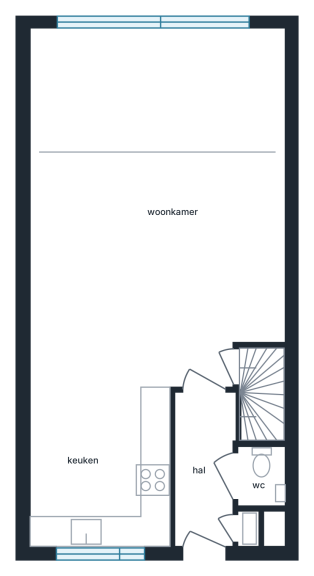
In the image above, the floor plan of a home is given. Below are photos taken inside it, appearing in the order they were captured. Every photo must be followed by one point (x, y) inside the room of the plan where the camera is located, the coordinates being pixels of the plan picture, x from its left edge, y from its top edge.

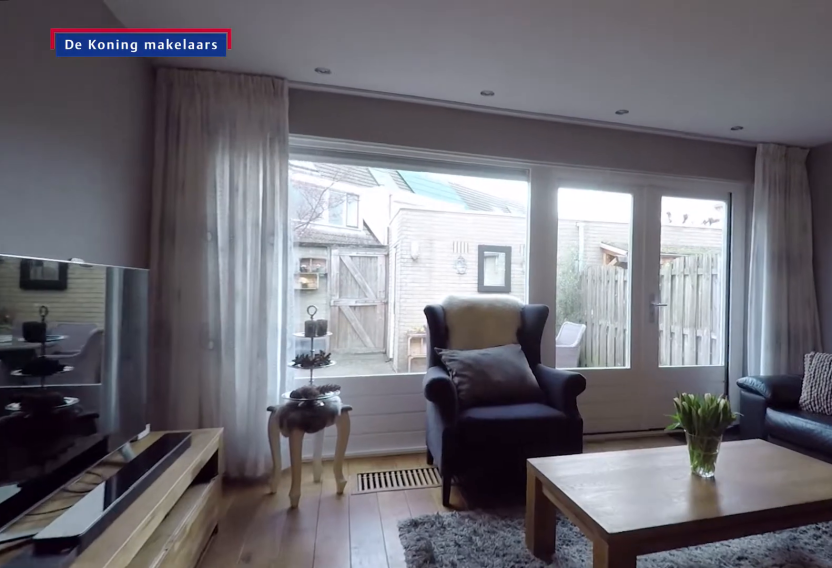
(260, 154)
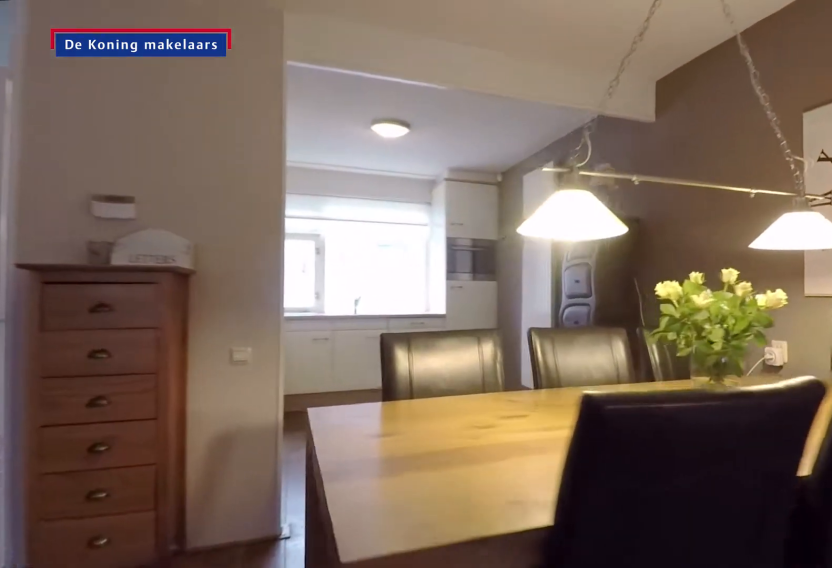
(34, 305)
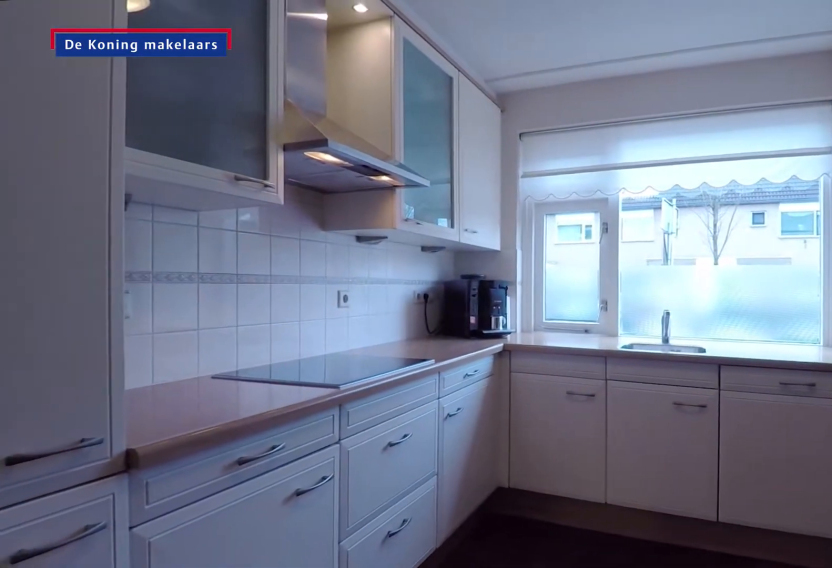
(100, 467)
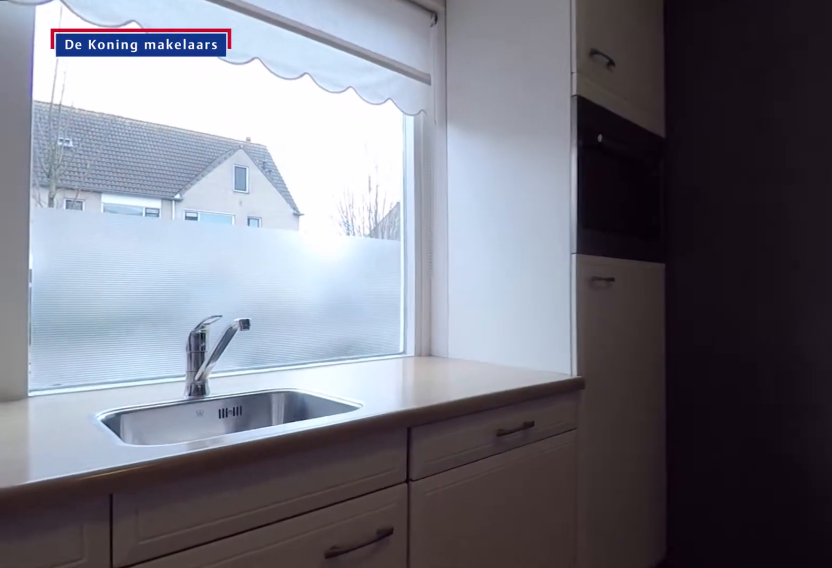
(100, 467)
